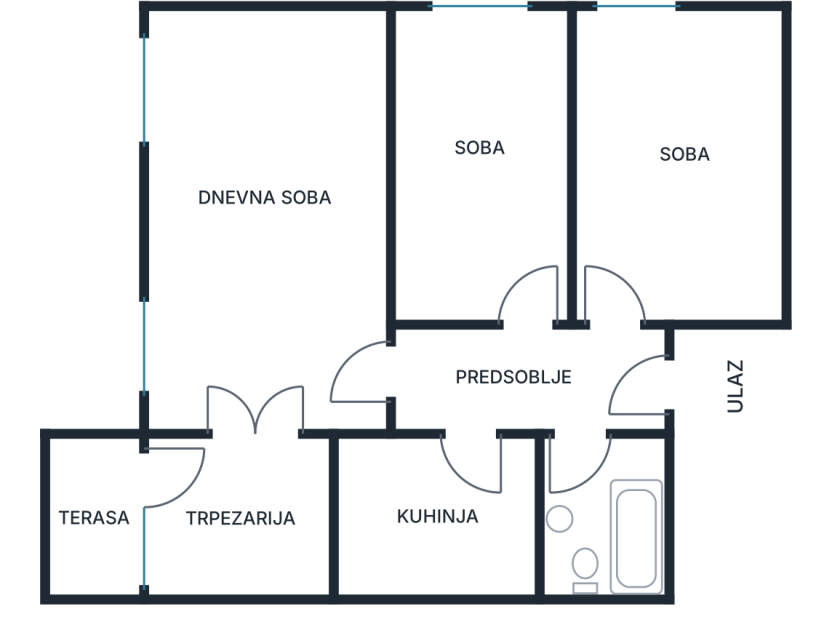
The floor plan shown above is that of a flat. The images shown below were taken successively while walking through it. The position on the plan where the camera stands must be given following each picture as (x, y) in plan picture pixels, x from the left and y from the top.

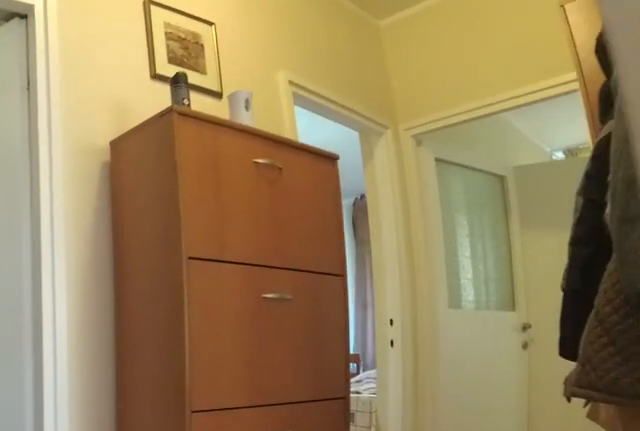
(642, 330)
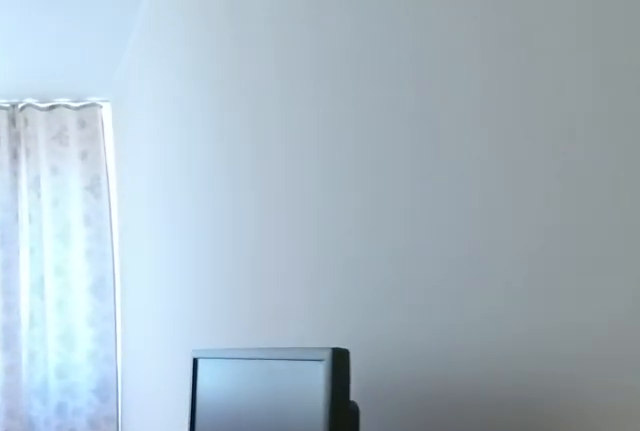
(519, 261)
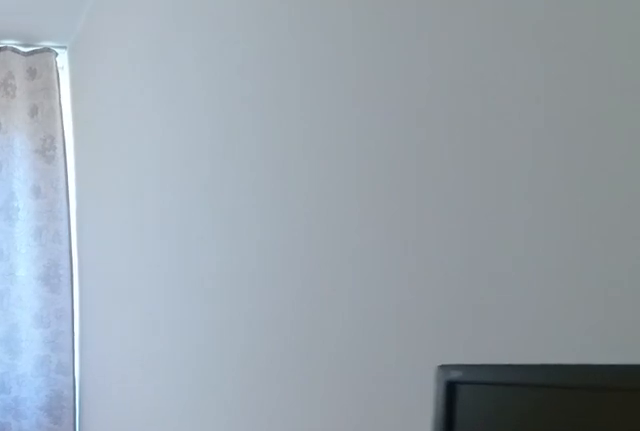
(512, 208)
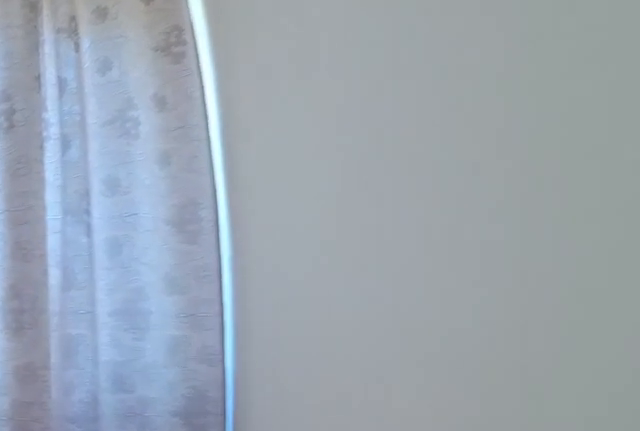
(506, 155)
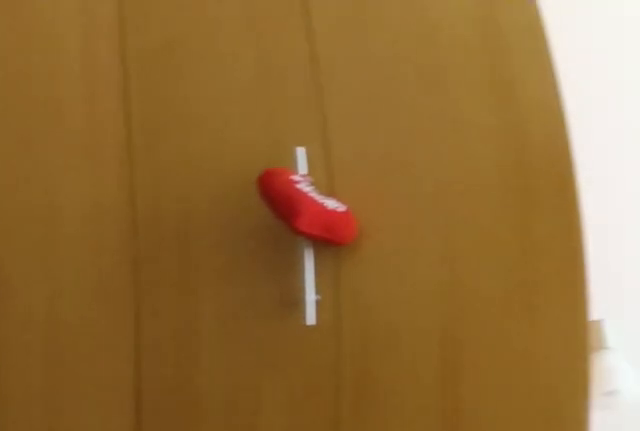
(519, 116)
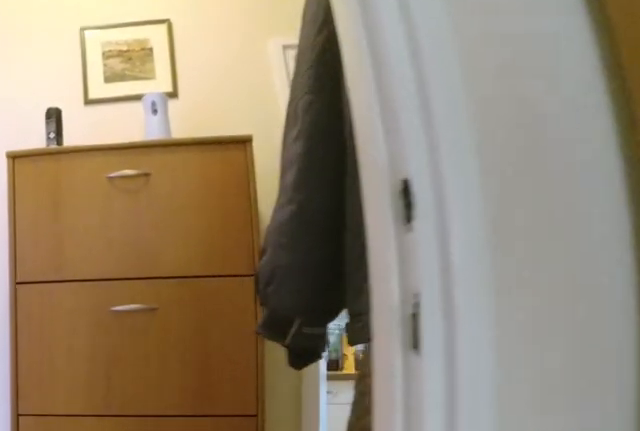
(518, 281)
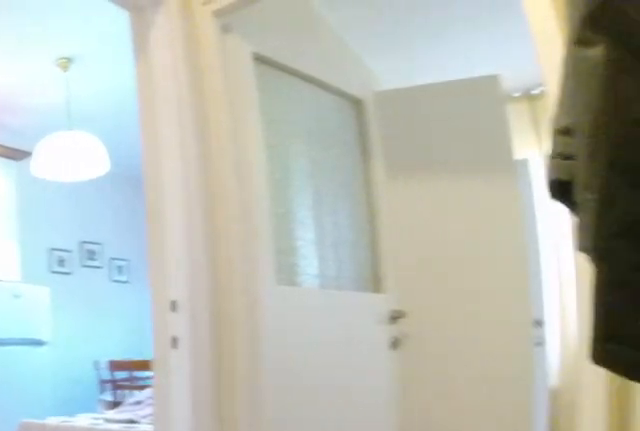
(545, 372)
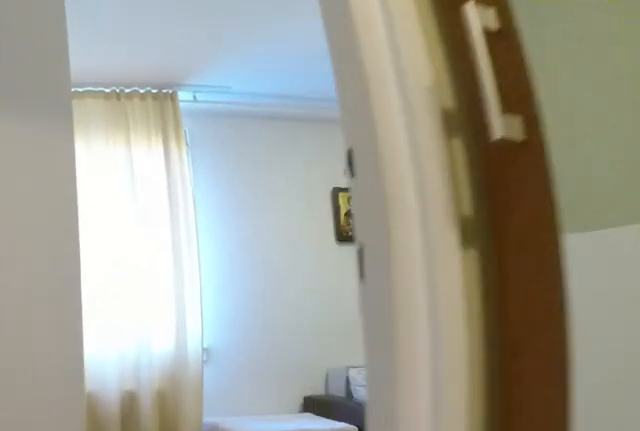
(443, 390)
